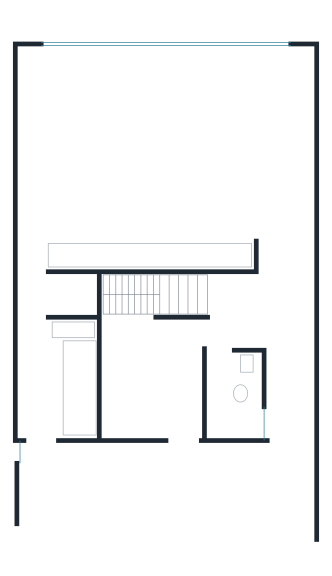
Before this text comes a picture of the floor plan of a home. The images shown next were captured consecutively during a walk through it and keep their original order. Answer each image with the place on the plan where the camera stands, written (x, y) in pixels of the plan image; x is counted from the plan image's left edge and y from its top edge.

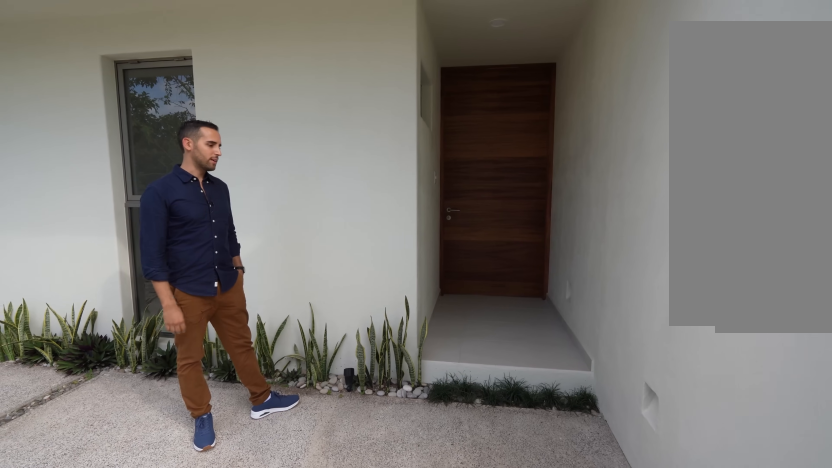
(276, 555)
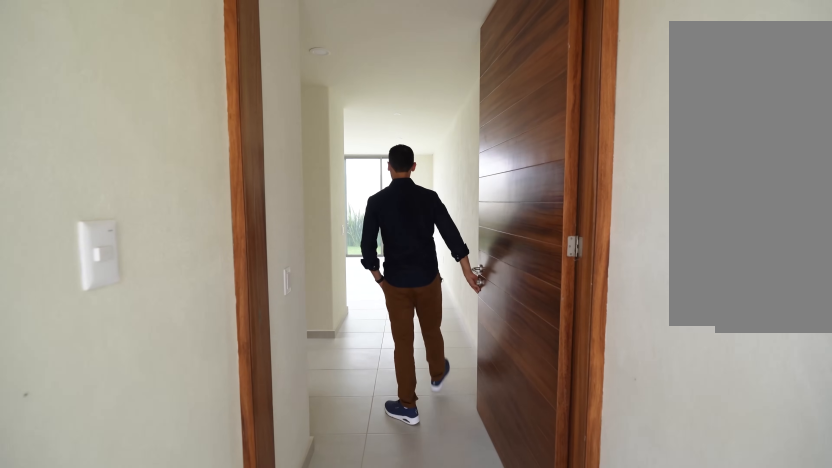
(290, 444)
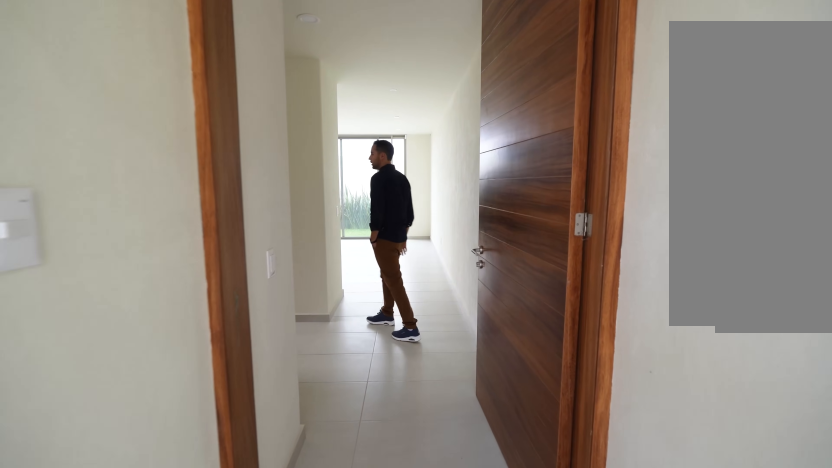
(291, 443)
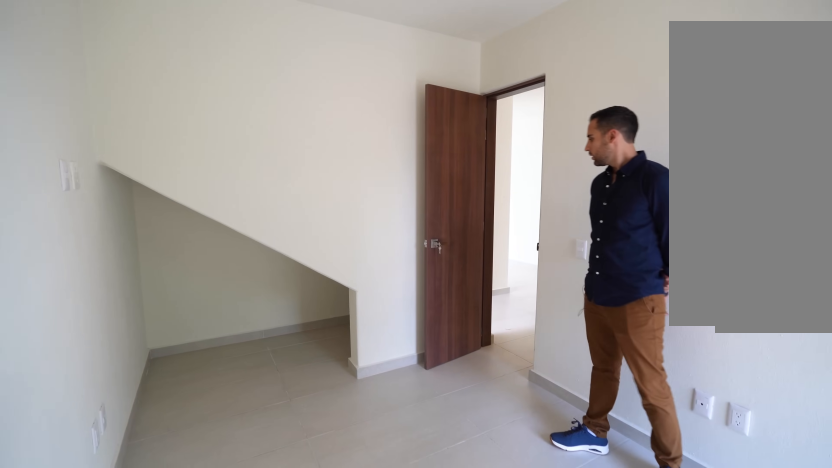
(129, 425)
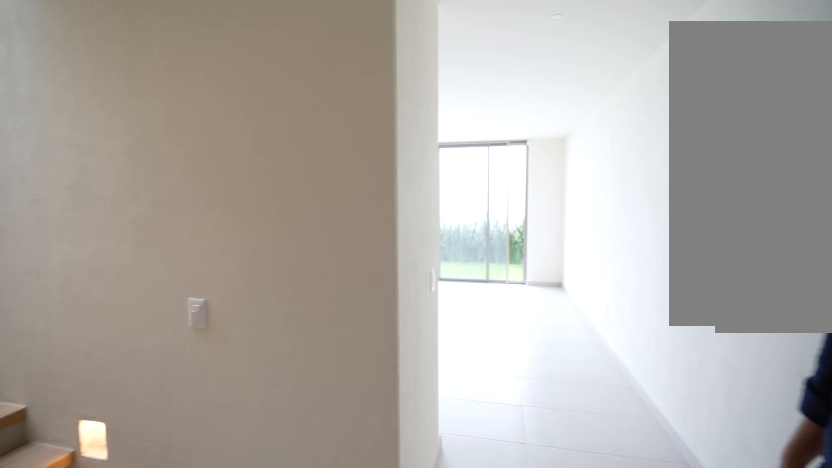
(239, 325)
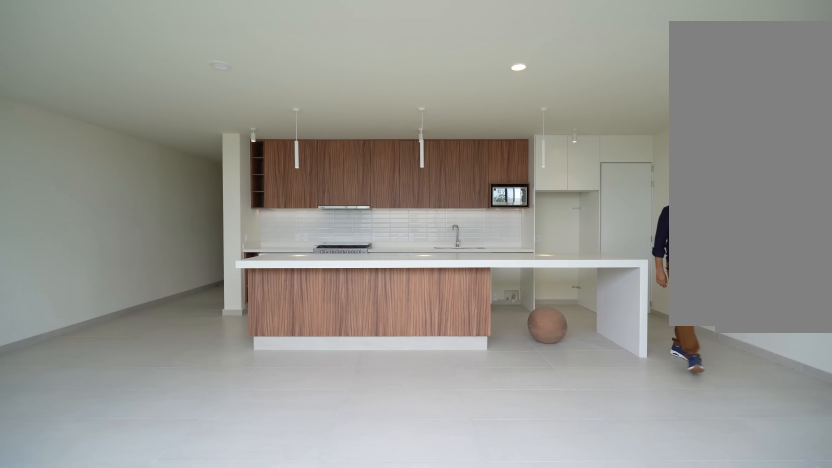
(136, 66)
